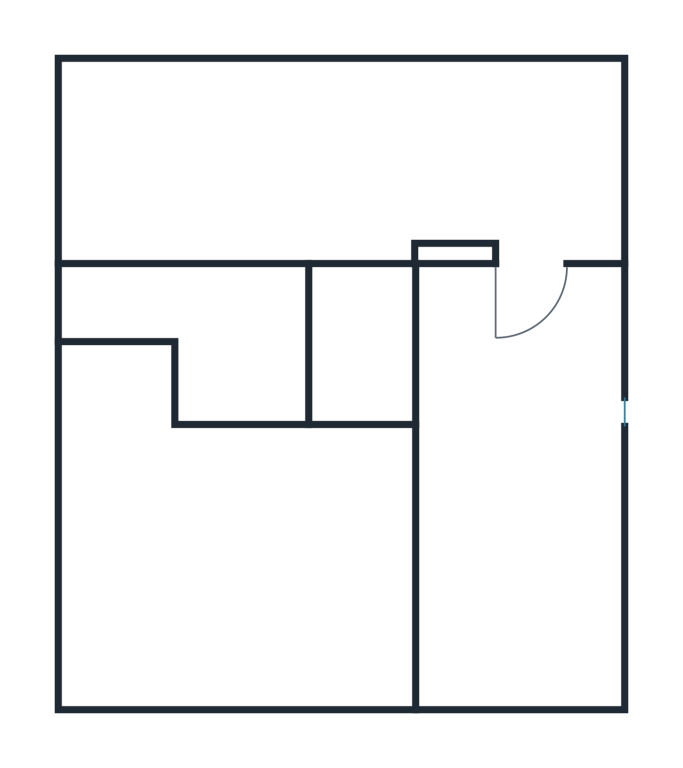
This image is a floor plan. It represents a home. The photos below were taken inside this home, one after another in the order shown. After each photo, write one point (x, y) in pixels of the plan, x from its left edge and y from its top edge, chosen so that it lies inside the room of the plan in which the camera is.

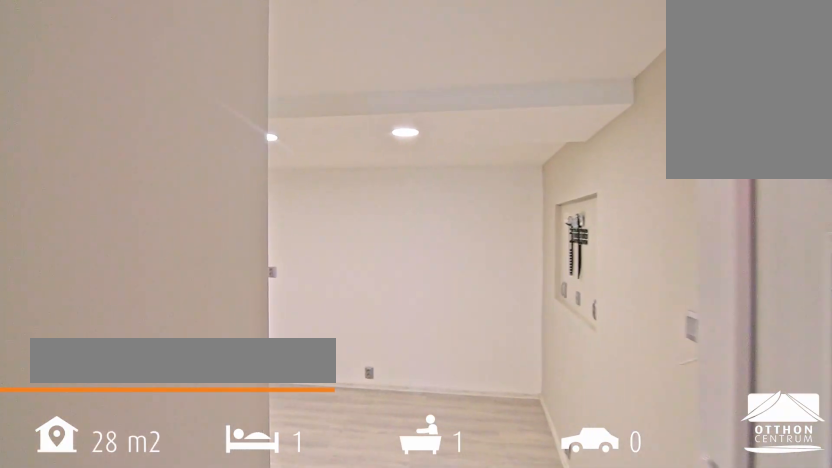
(305, 166)
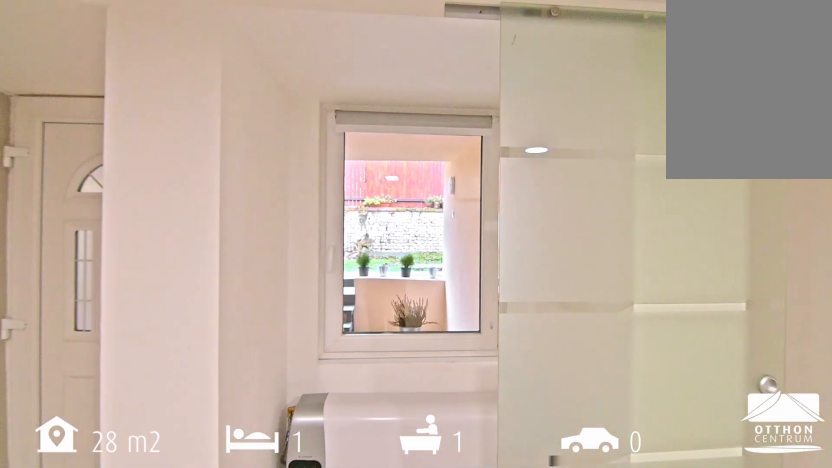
(304, 166)
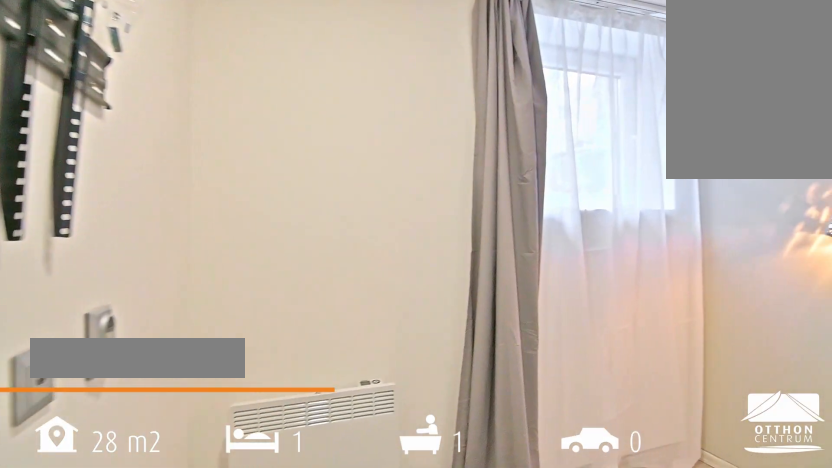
(213, 592)
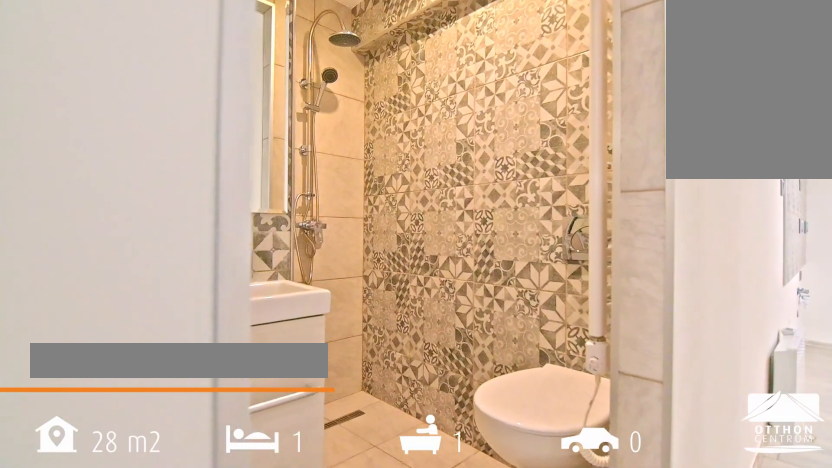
(242, 341)
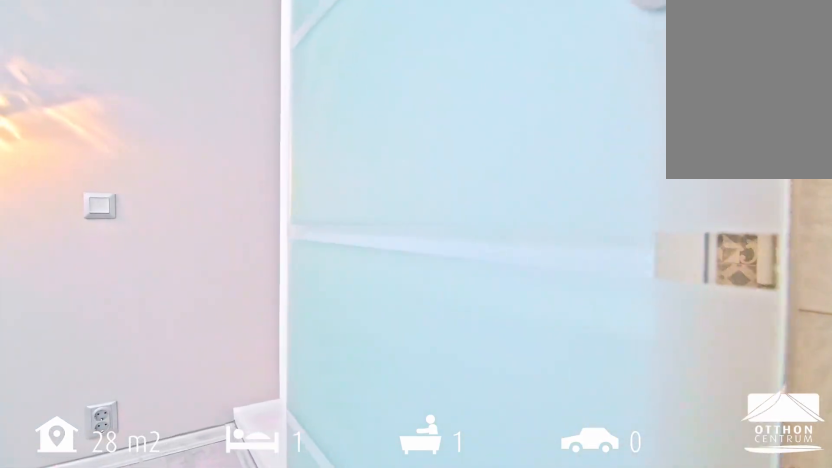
(241, 339)
